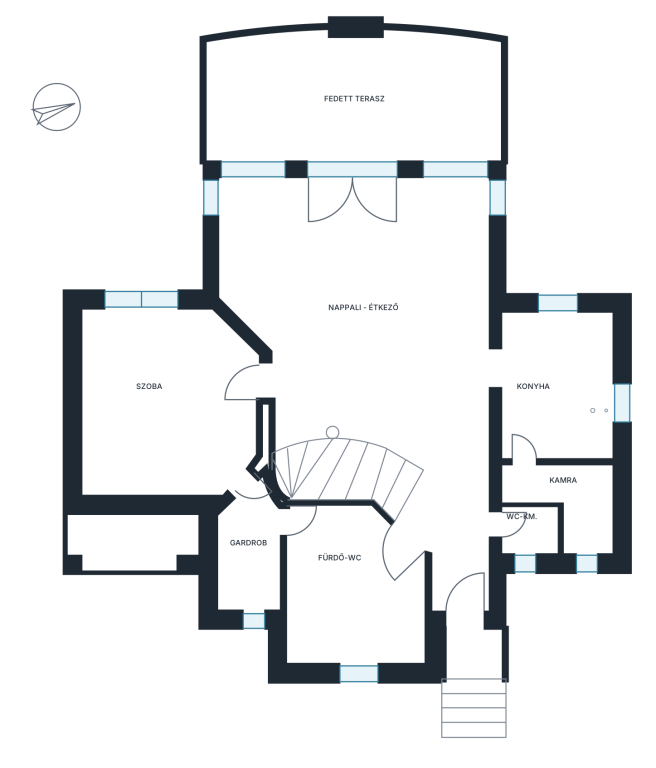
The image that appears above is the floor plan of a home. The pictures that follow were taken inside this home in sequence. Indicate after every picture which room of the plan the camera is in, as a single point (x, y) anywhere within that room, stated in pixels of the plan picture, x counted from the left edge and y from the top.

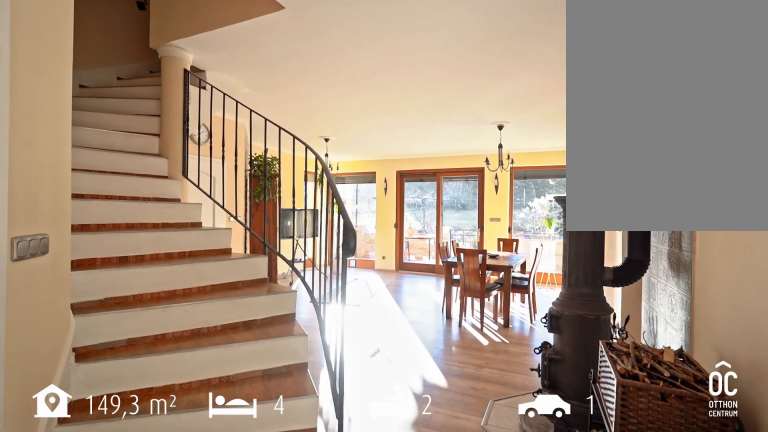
(358, 338)
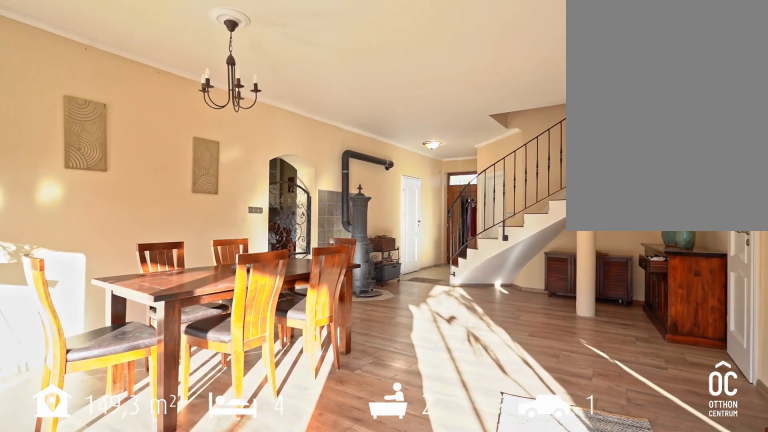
(358, 338)
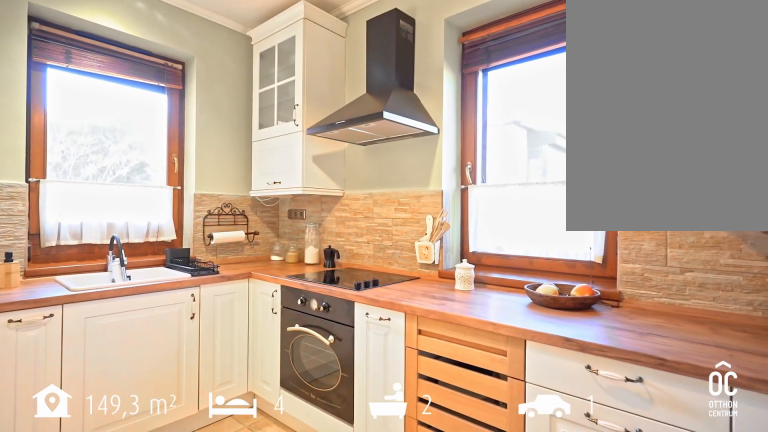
(560, 394)
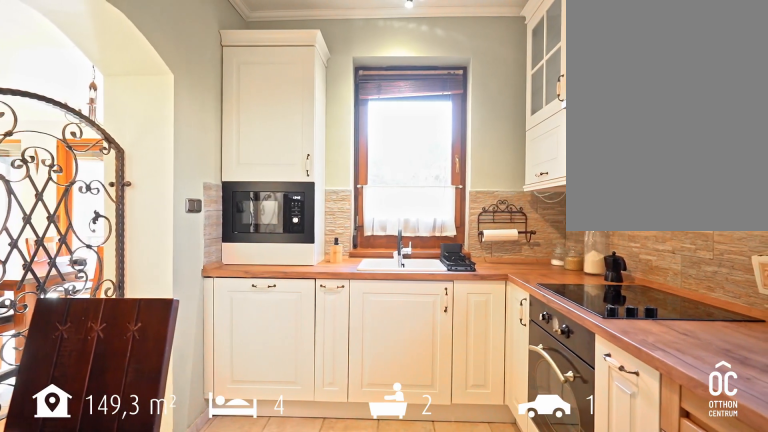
(560, 395)
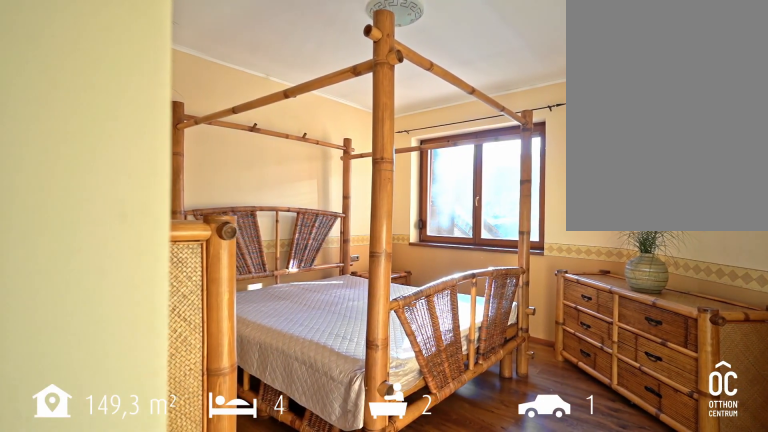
(156, 408)
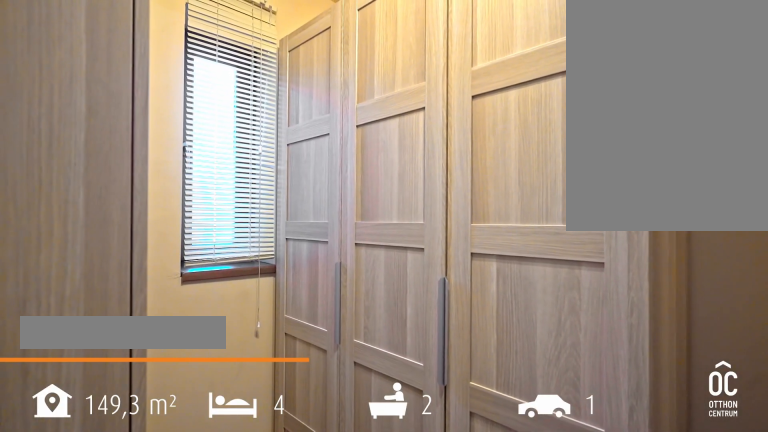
(253, 546)
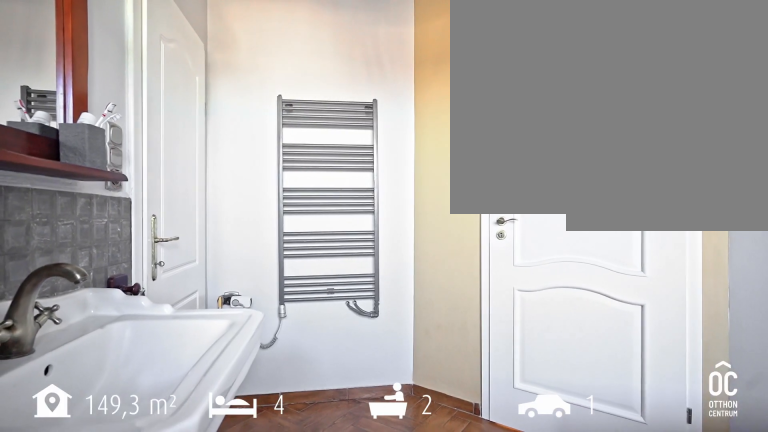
(349, 582)
